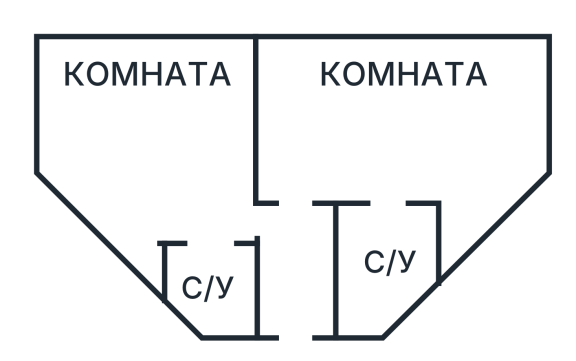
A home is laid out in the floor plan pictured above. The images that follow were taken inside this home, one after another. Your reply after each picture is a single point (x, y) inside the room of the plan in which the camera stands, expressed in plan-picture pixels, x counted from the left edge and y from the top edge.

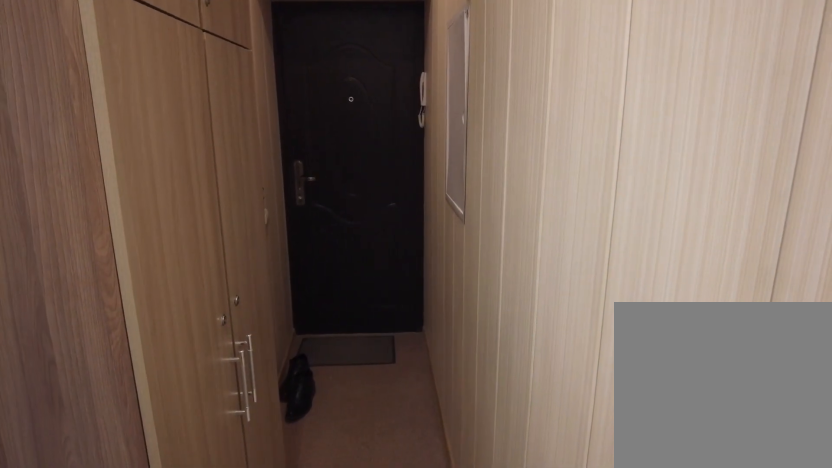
(302, 285)
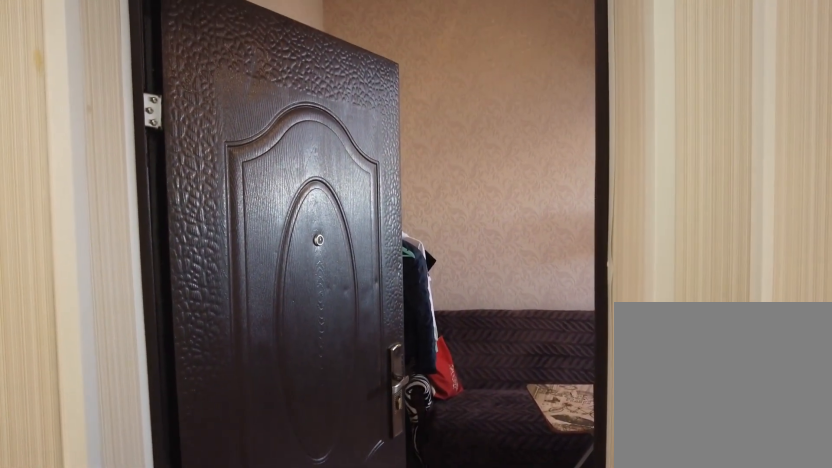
(302, 285)
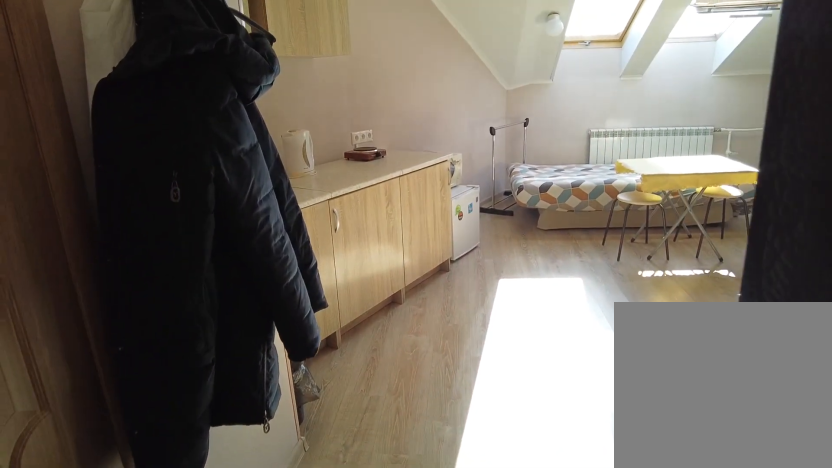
(277, 230)
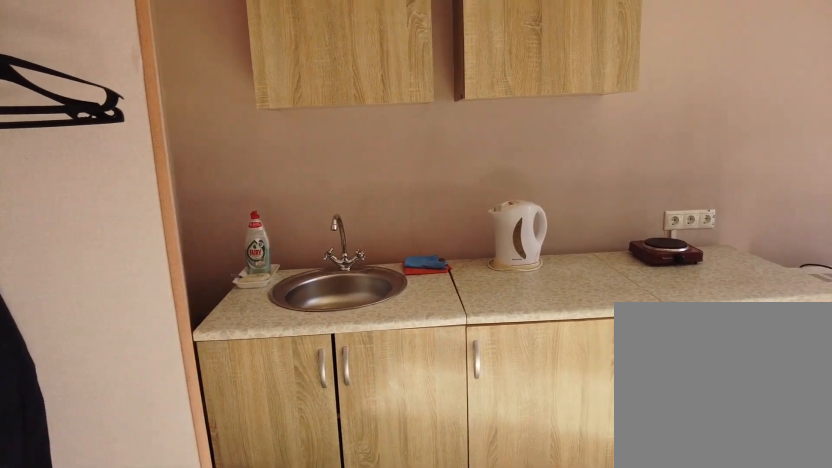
(188, 193)
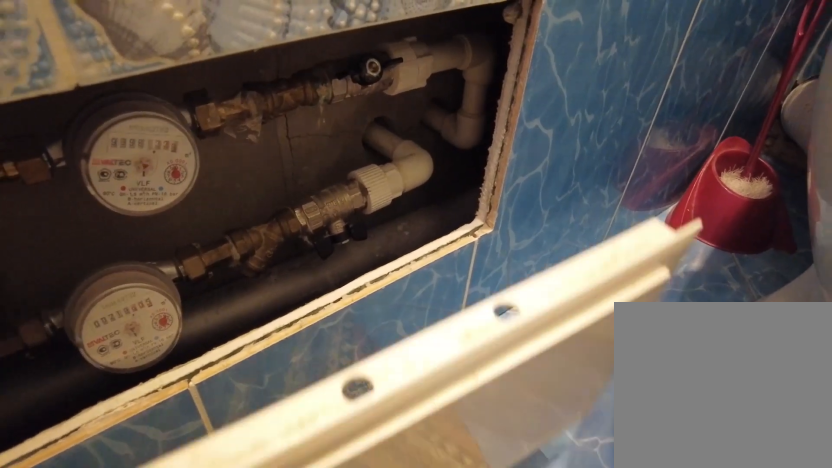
(222, 275)
